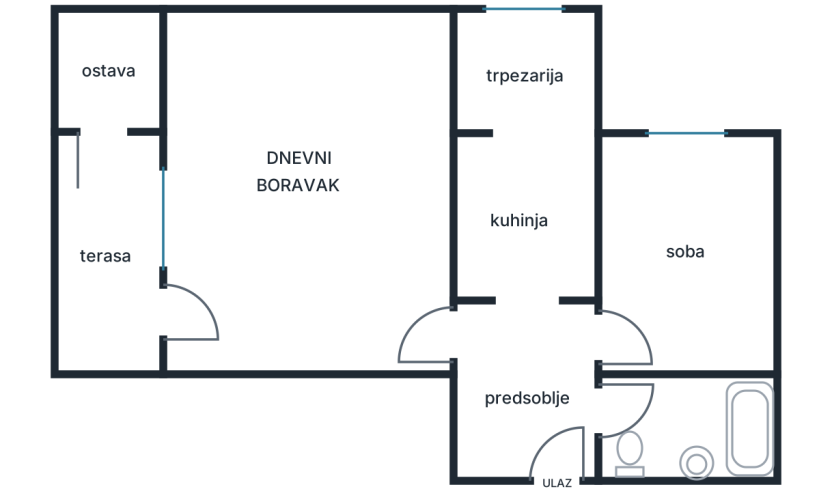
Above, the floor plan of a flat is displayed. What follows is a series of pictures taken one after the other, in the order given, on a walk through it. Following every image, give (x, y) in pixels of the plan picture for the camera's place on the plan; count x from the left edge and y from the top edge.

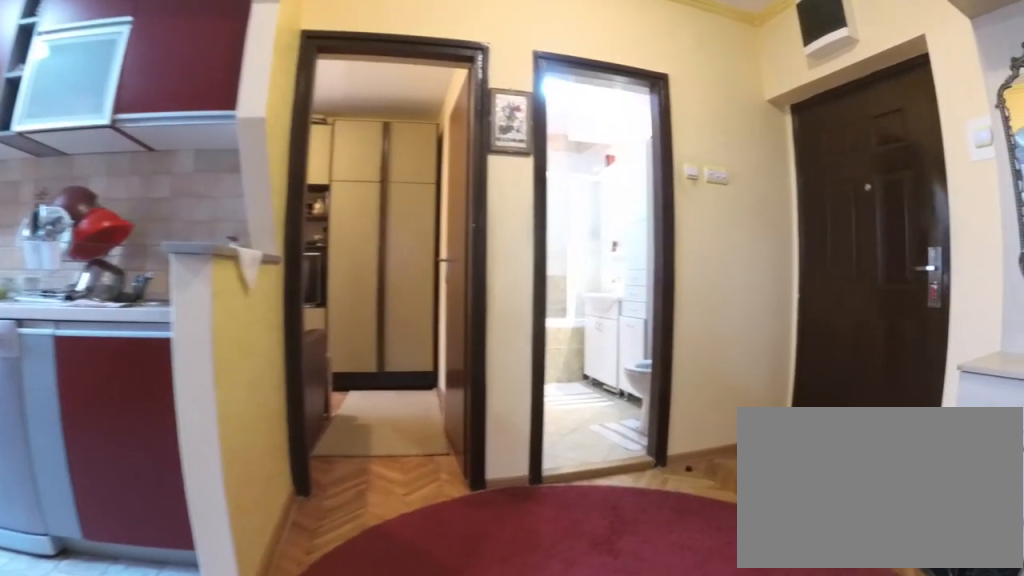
(469, 331)
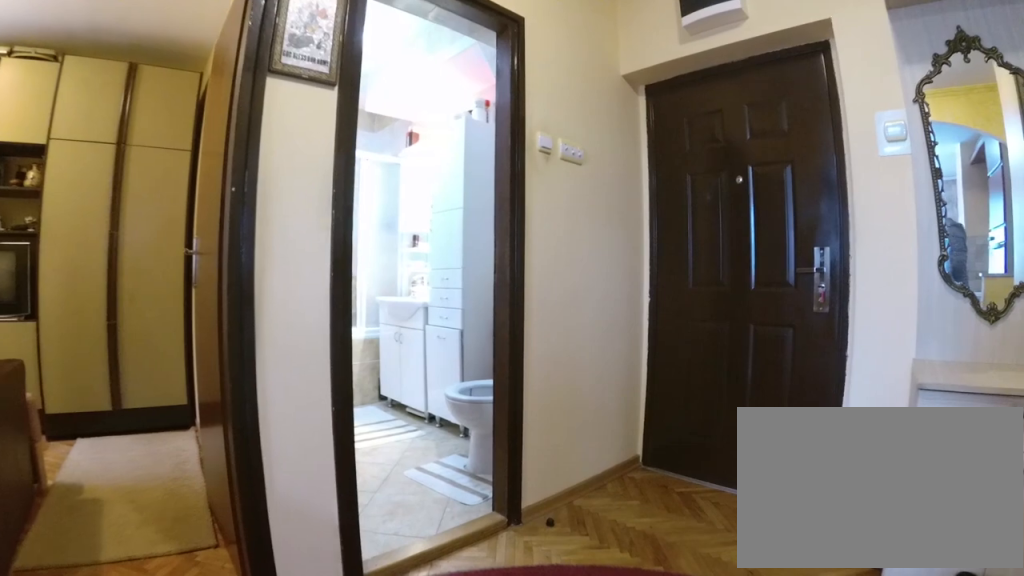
(503, 361)
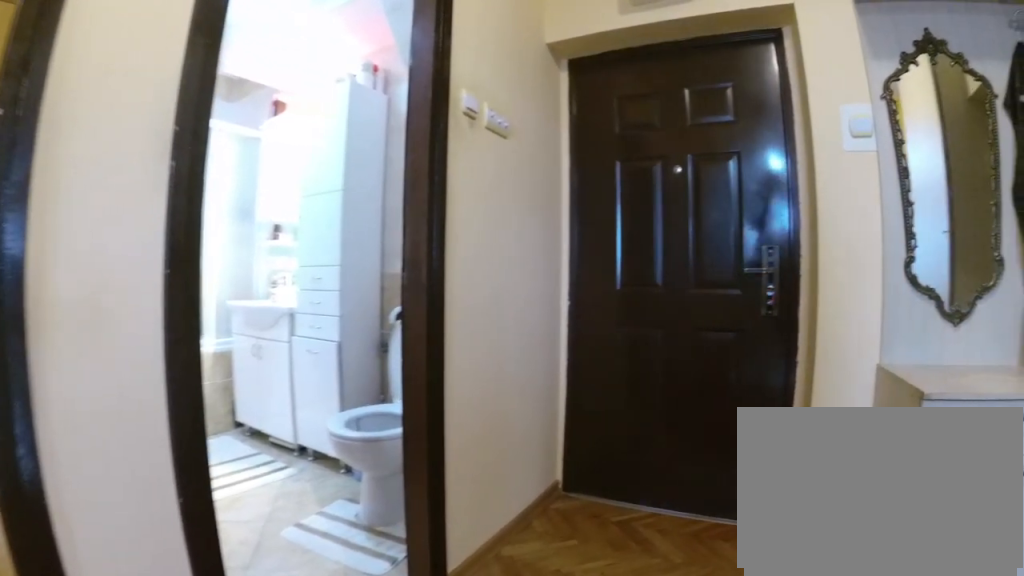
(526, 366)
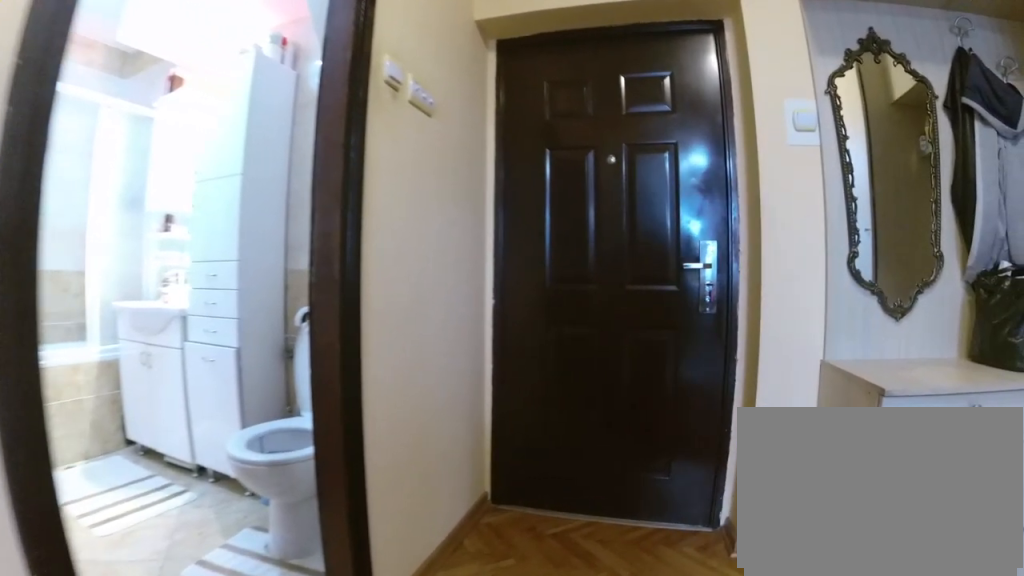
(541, 367)
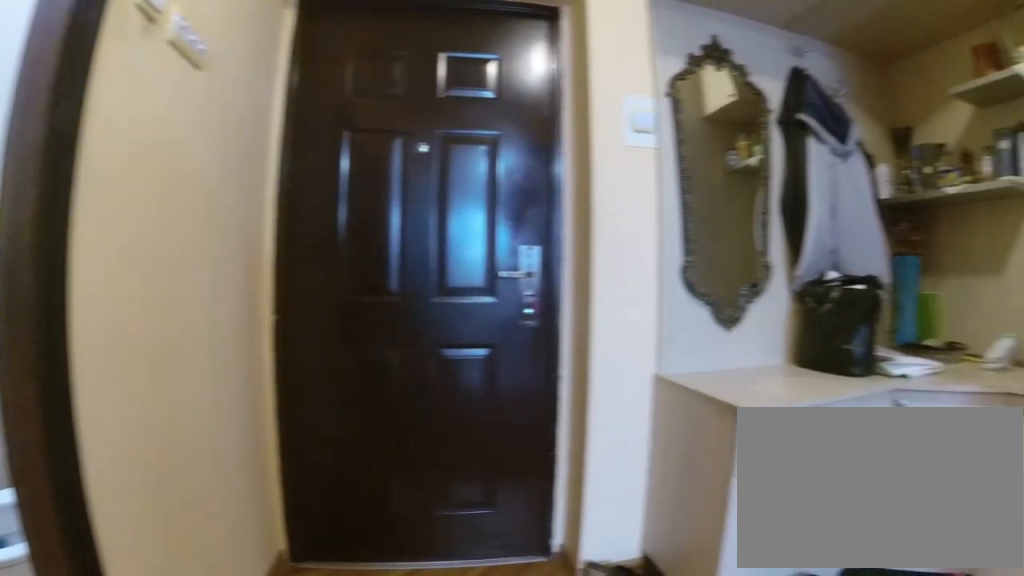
(563, 372)
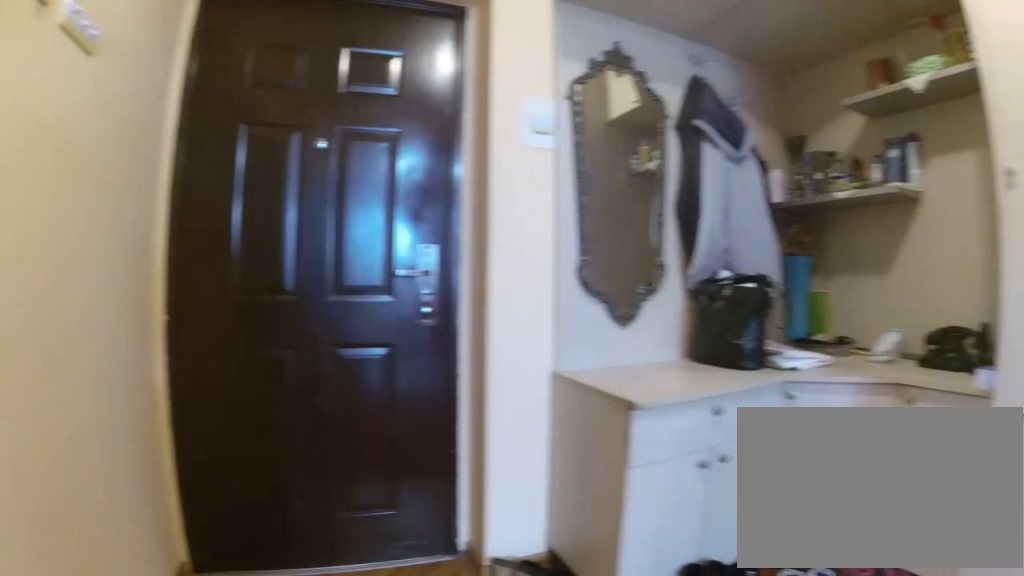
(568, 375)
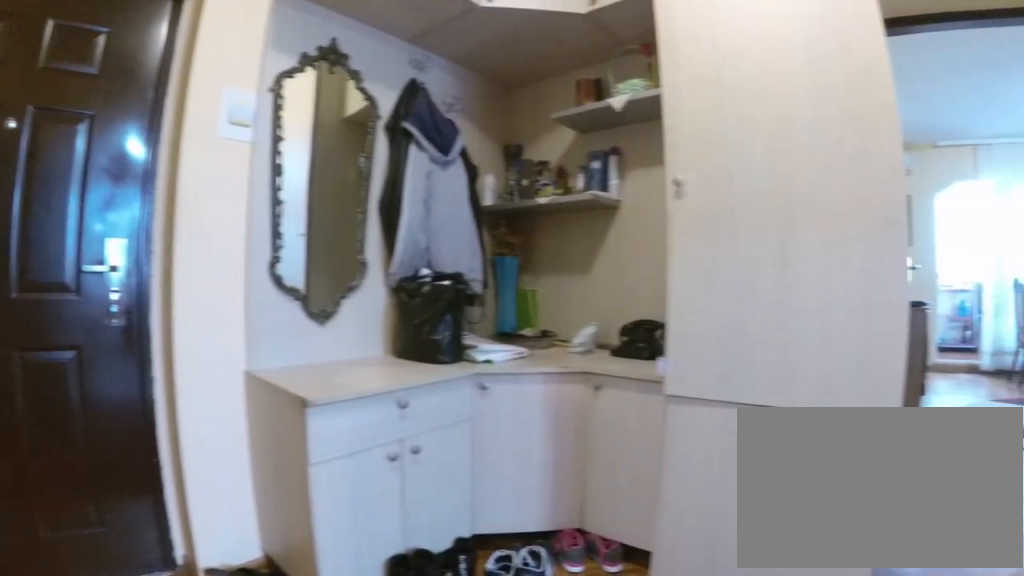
(574, 386)
